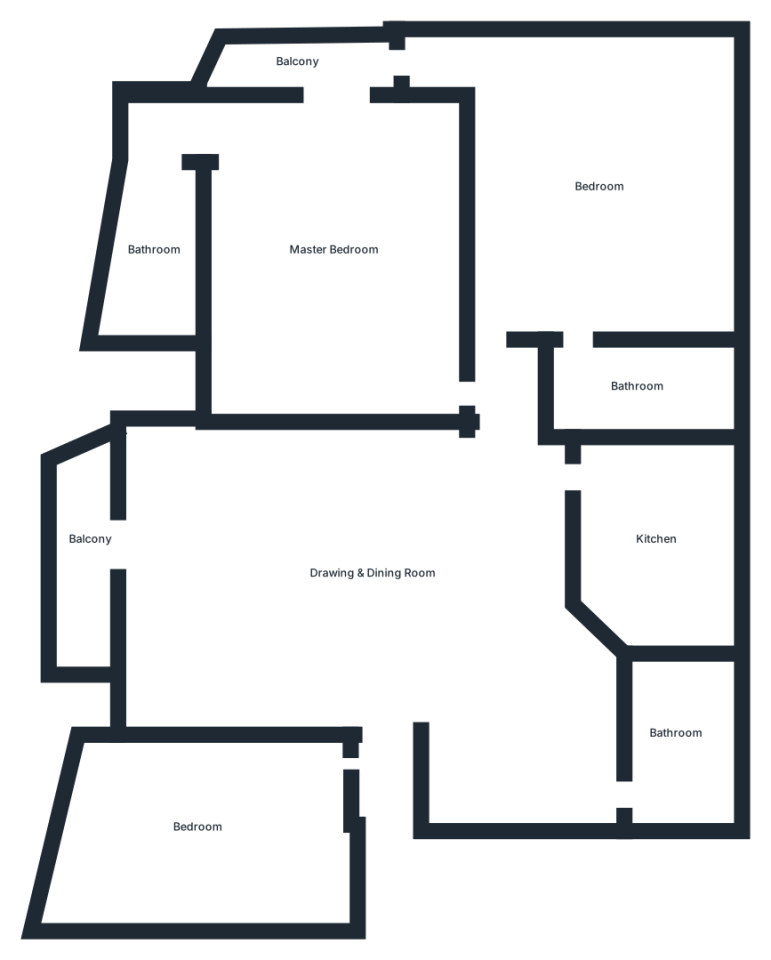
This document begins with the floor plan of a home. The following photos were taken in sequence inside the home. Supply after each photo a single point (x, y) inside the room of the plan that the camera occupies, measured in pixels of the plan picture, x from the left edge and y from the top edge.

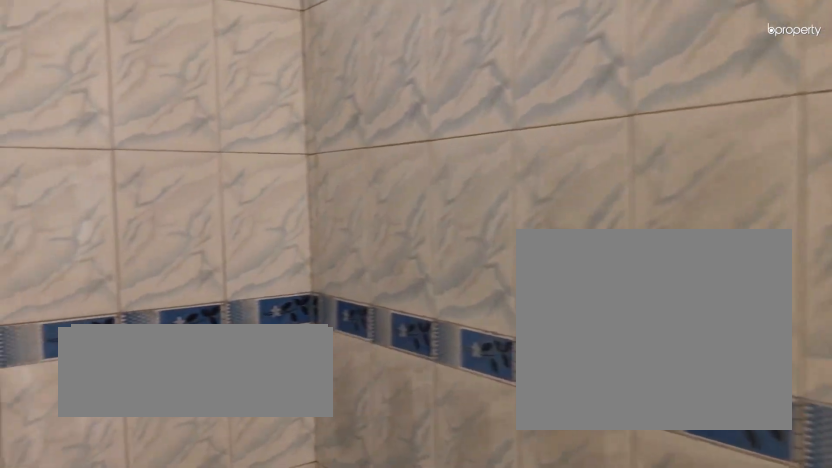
(636, 386)
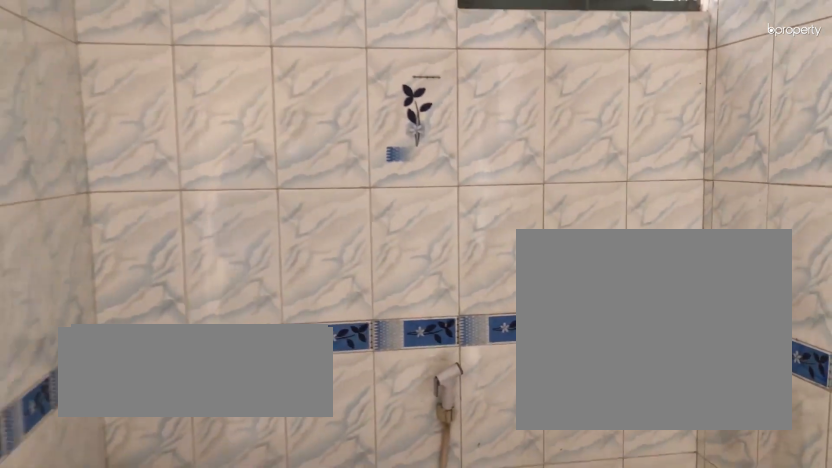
(636, 386)
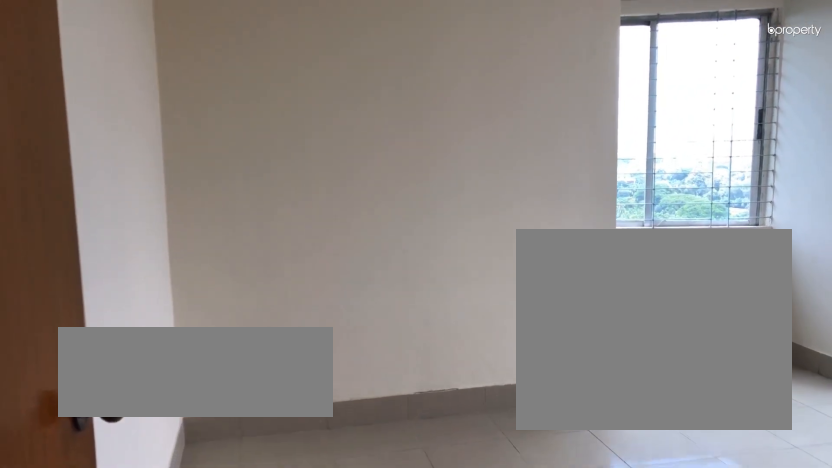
(334, 248)
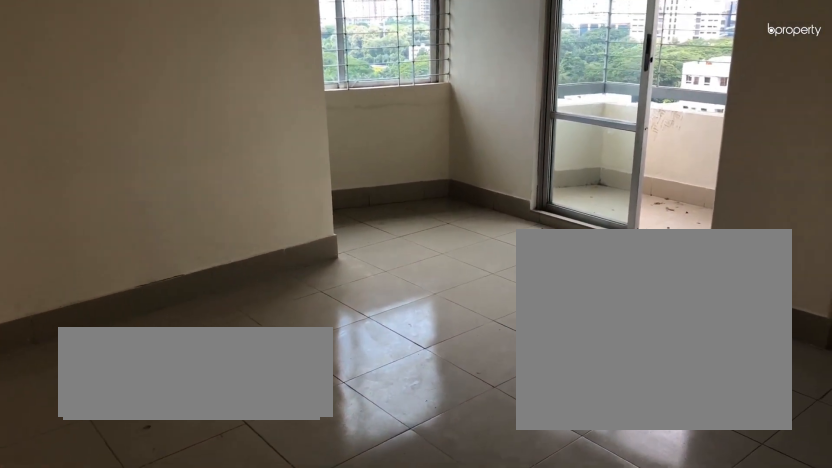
(334, 248)
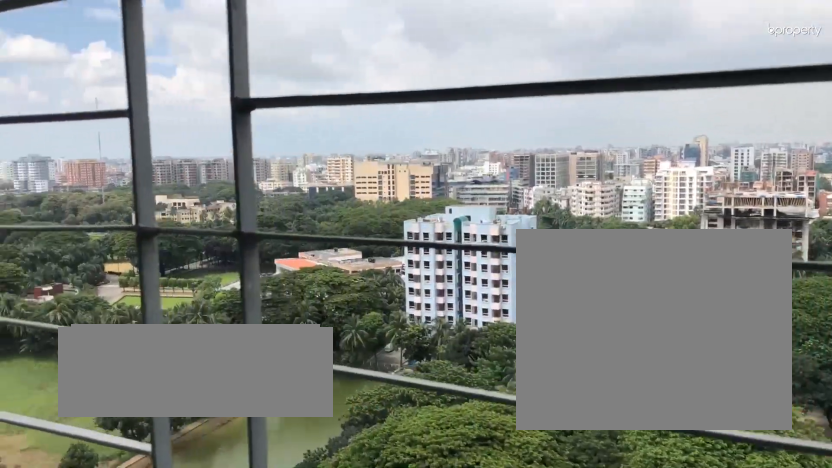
(298, 61)
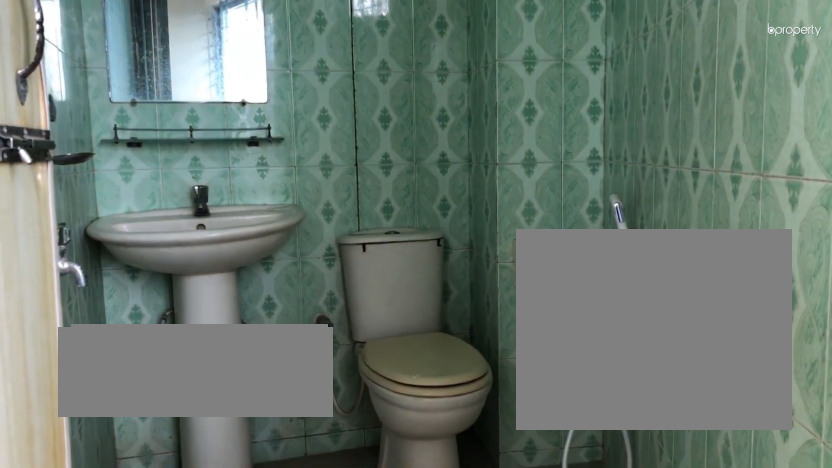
(152, 249)
